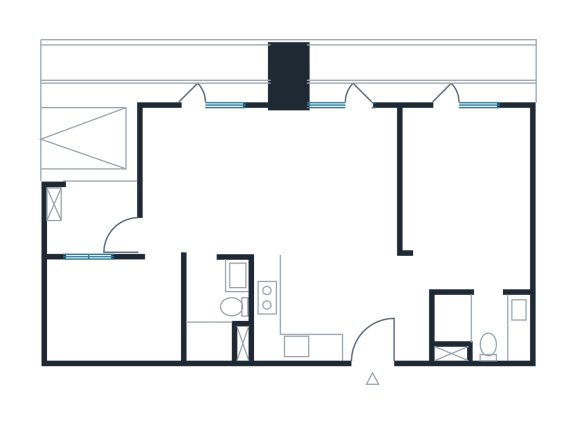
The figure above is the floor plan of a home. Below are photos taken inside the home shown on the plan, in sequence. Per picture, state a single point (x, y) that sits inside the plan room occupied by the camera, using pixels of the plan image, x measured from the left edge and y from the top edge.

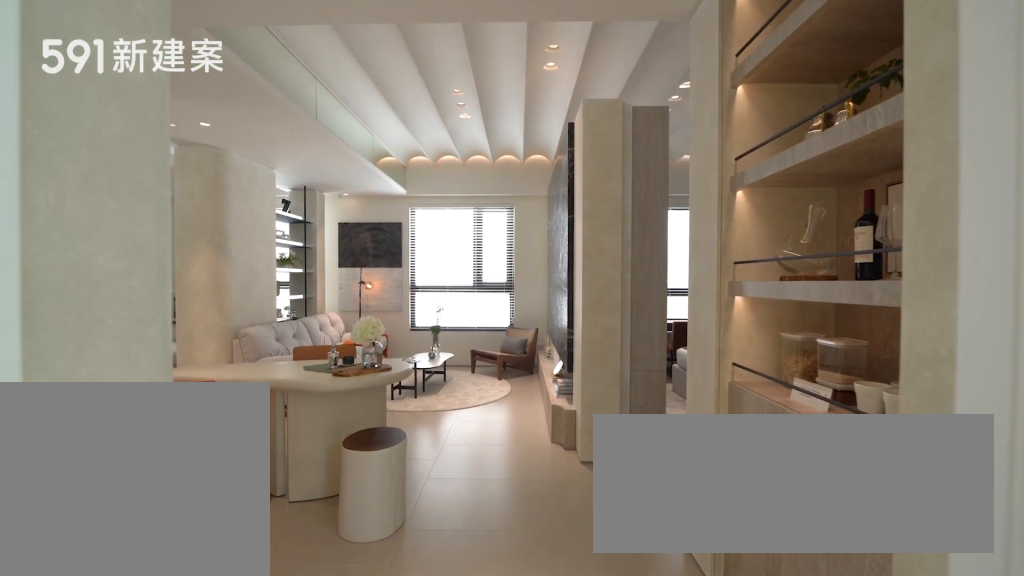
(370, 329)
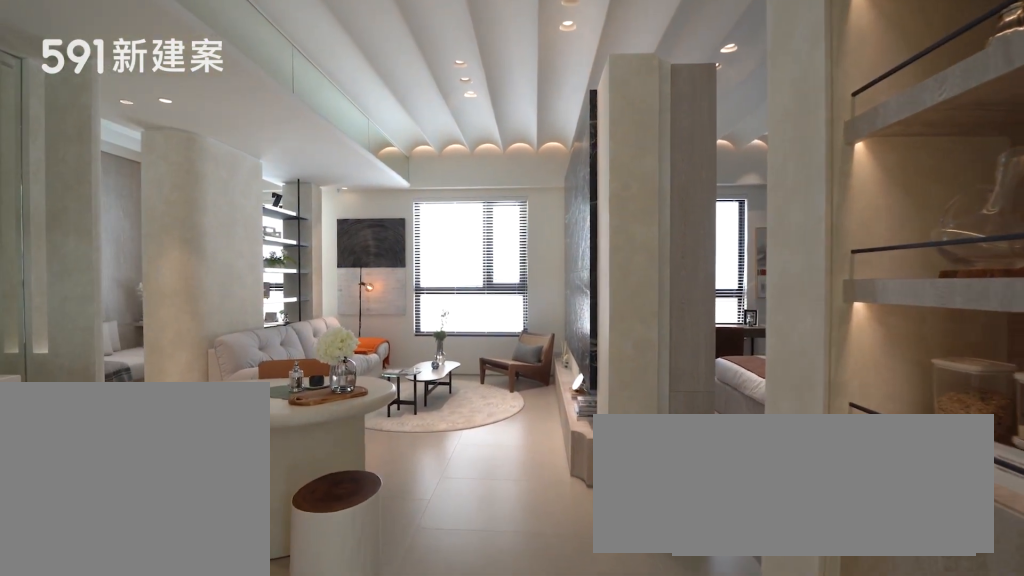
(370, 329)
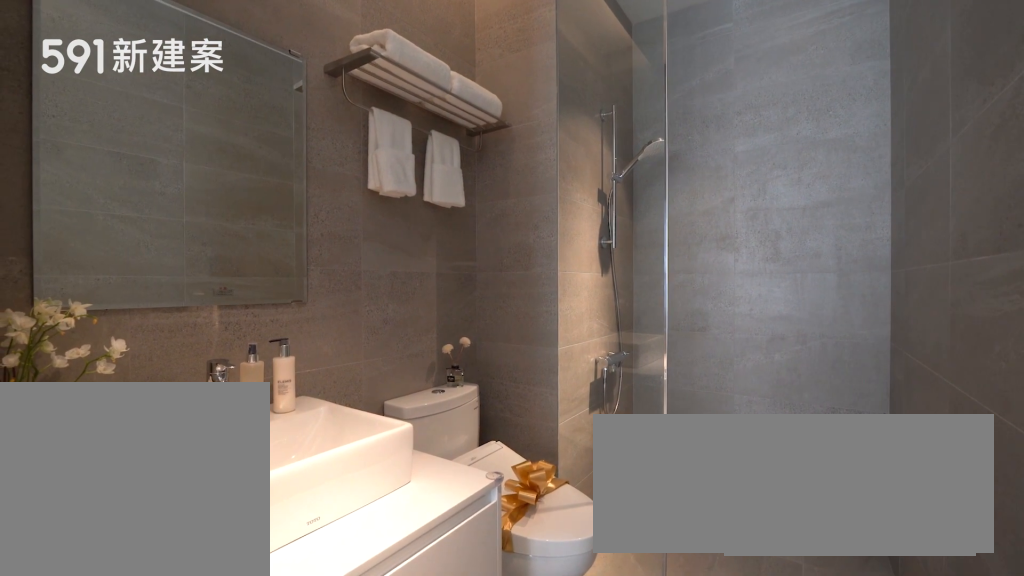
(214, 311)
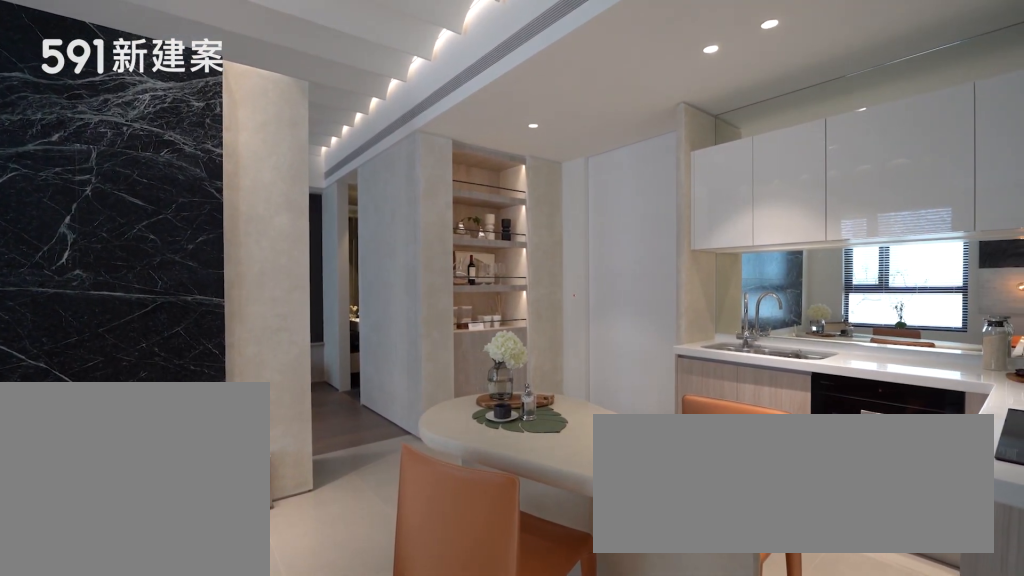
(328, 302)
